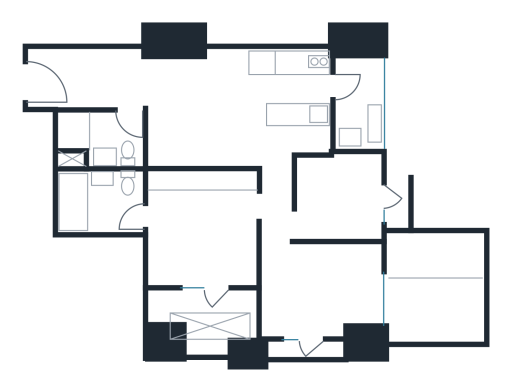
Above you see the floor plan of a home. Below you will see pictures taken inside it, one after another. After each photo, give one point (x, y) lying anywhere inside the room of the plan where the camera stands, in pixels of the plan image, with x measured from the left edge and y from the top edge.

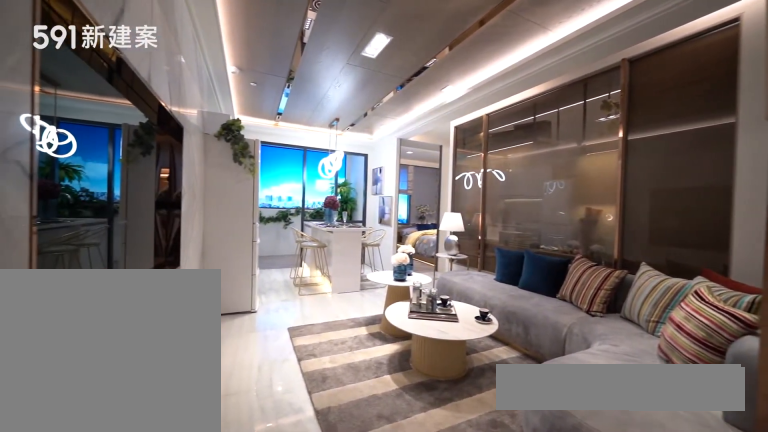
(197, 107)
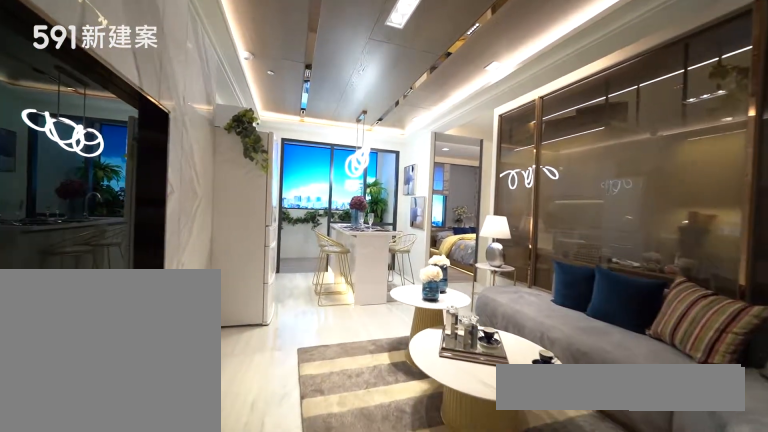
(197, 107)
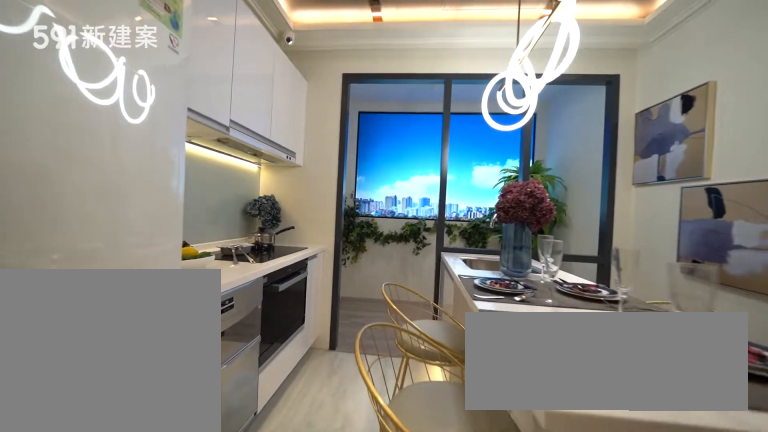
(289, 103)
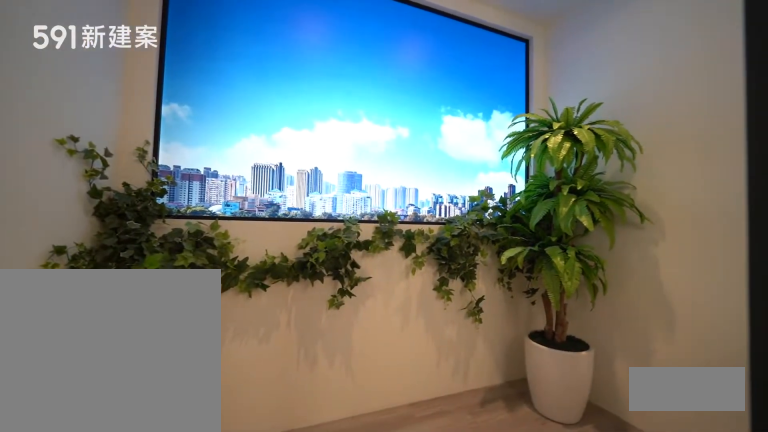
(362, 105)
